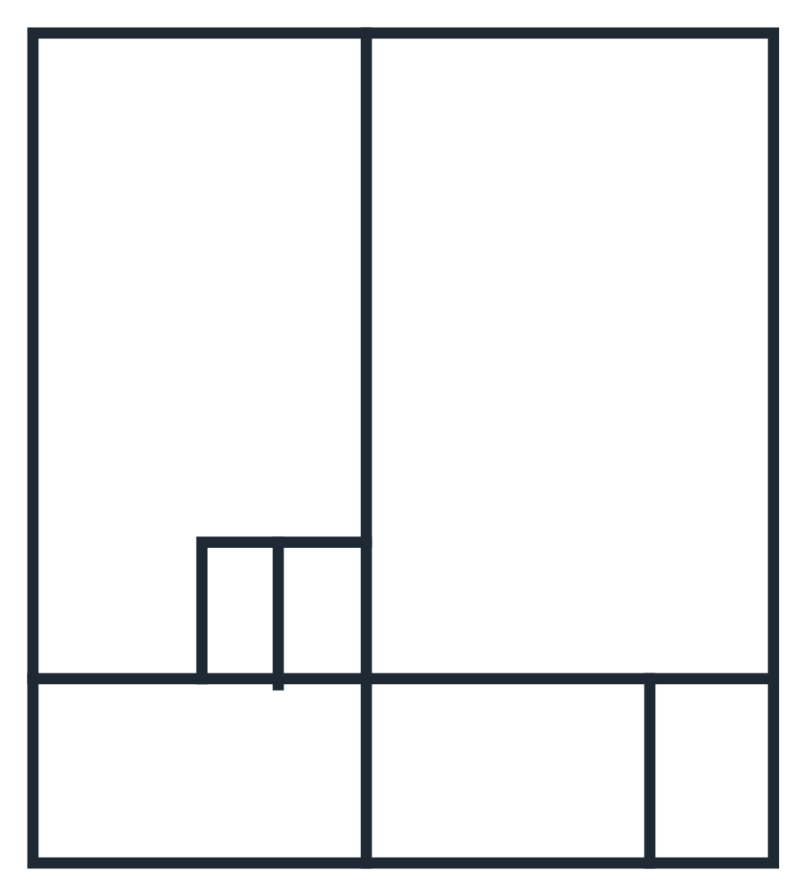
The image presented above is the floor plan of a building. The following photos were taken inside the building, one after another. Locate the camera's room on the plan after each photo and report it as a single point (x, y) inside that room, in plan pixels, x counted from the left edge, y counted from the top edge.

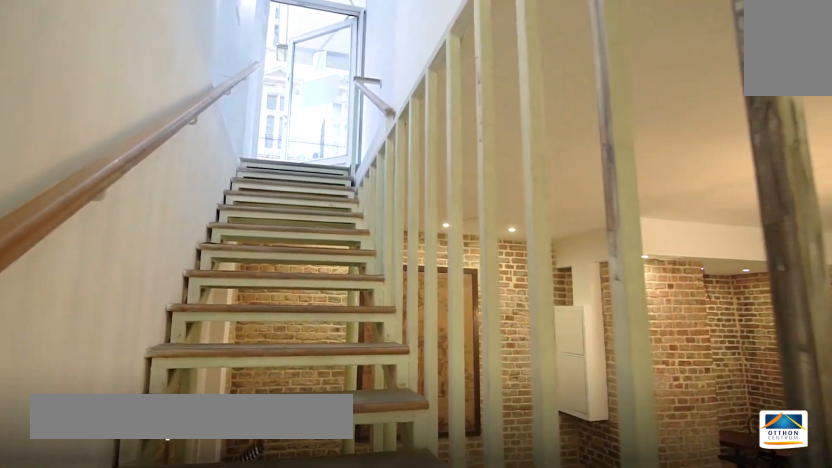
(585, 371)
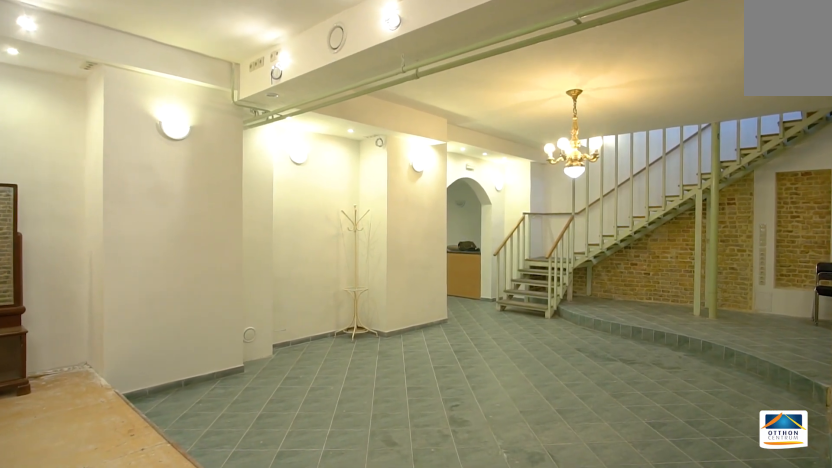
(585, 370)
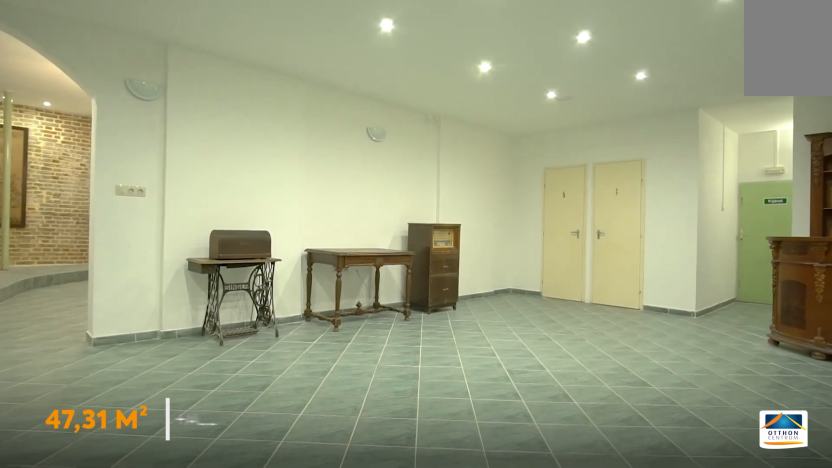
(199, 340)
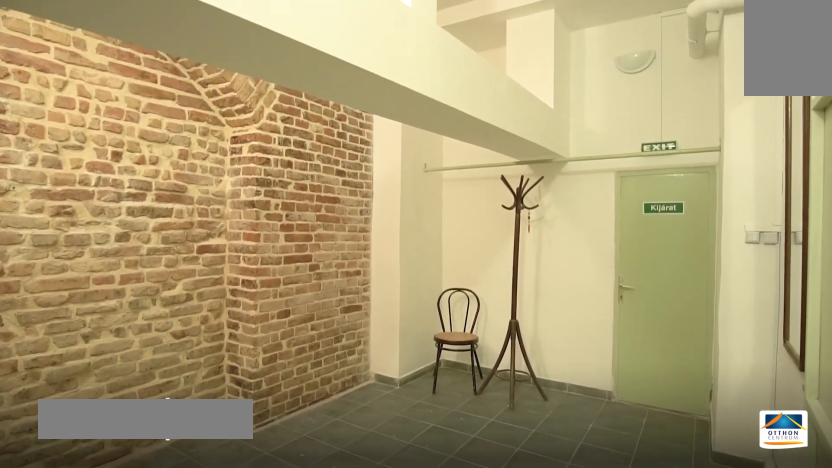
(500, 772)
